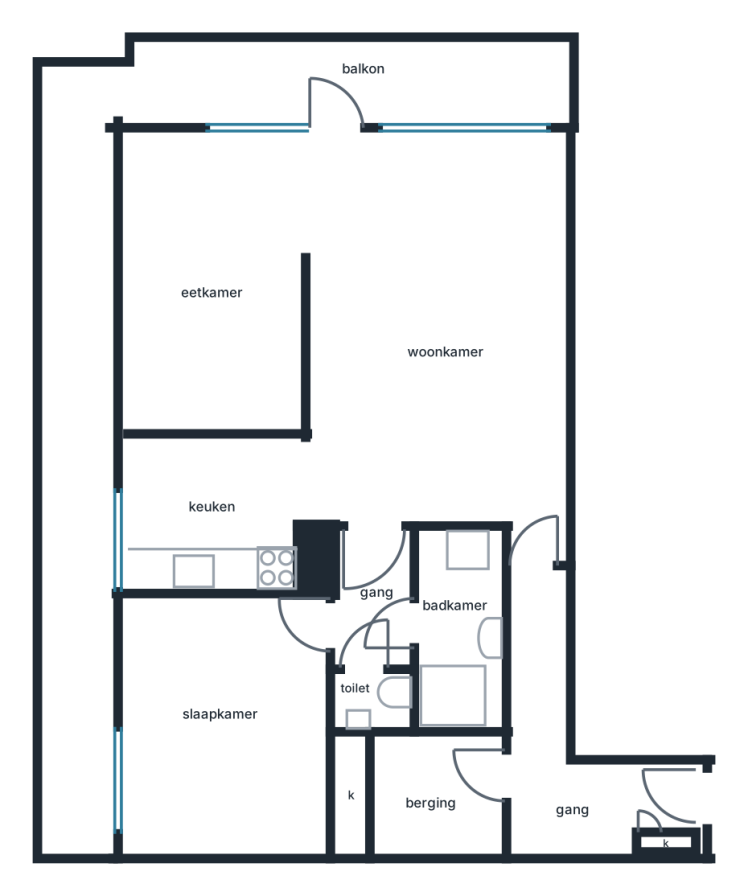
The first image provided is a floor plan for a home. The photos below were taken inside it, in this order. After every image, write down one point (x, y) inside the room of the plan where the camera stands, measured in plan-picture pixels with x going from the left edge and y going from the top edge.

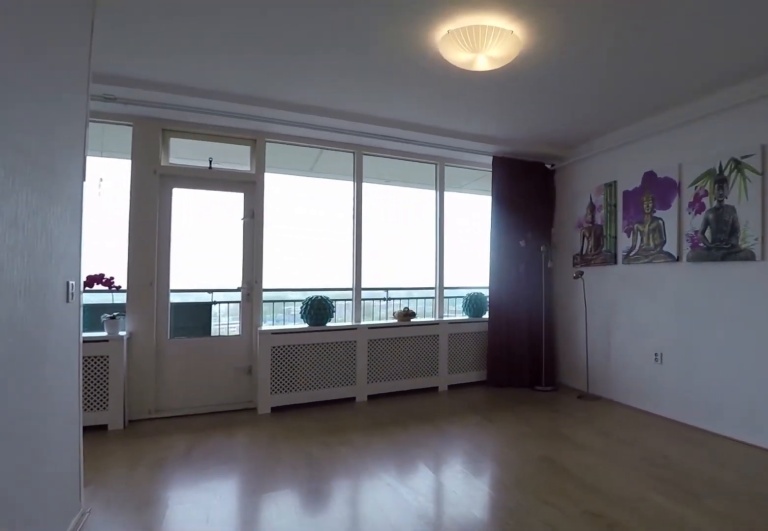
(438, 335)
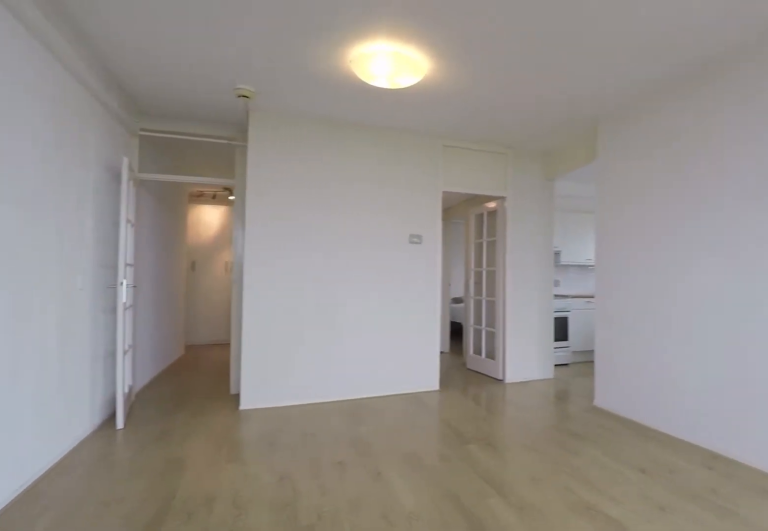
(438, 335)
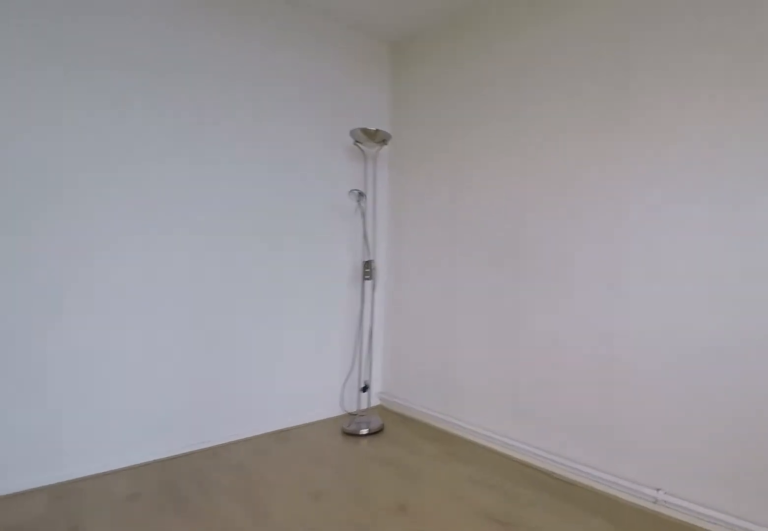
(216, 281)
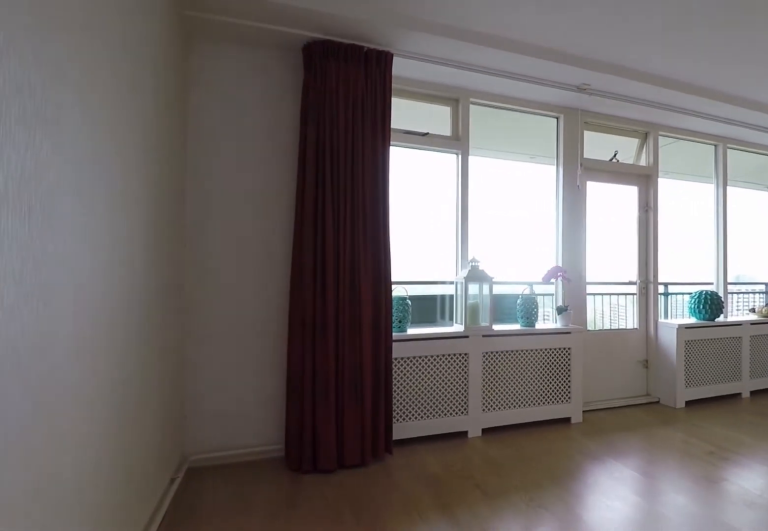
(216, 281)
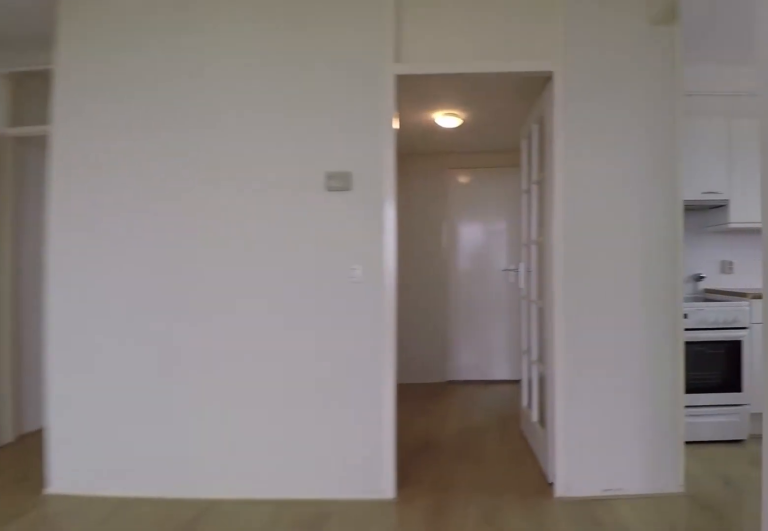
(438, 333)
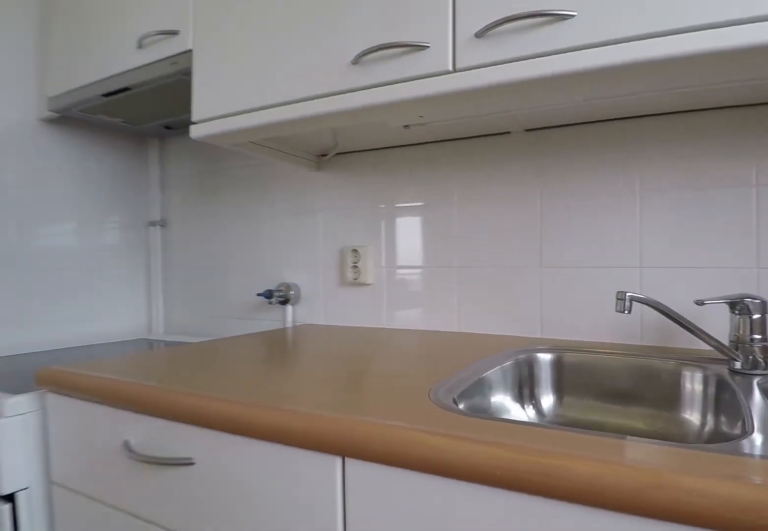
(211, 566)
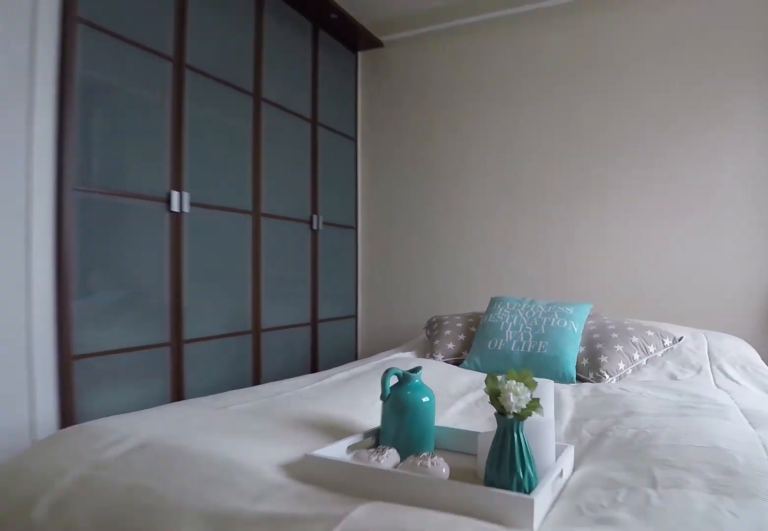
(228, 726)
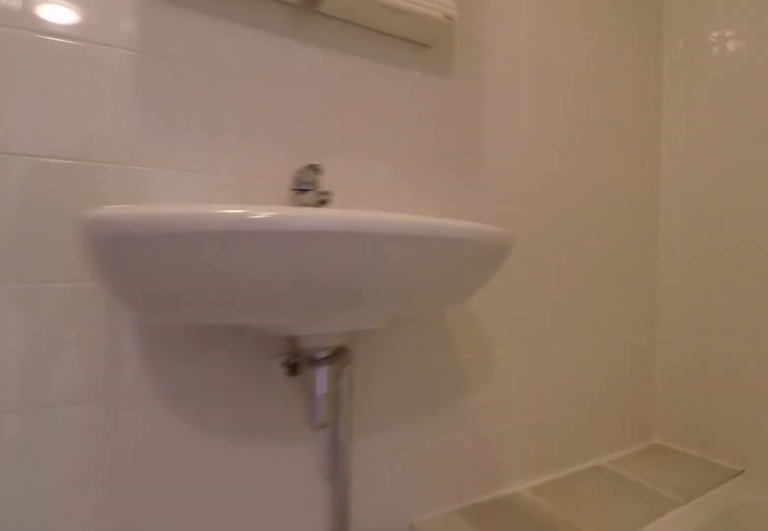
(467, 642)
